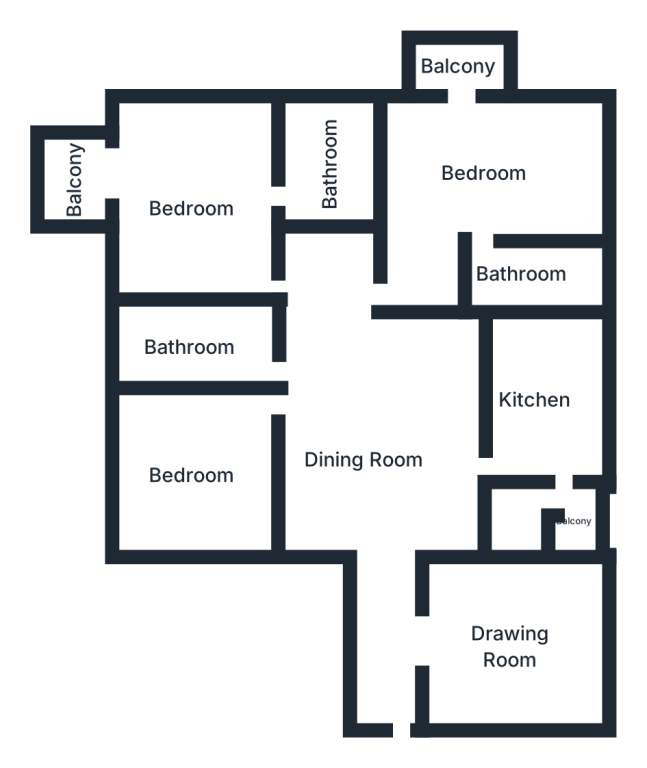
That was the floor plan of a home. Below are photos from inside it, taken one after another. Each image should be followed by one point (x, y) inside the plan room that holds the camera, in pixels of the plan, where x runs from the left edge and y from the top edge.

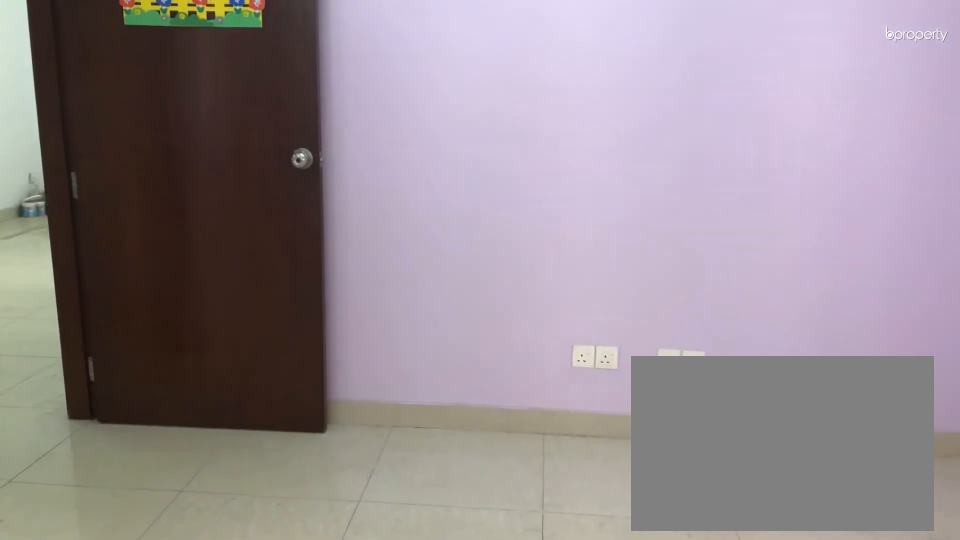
(190, 211)
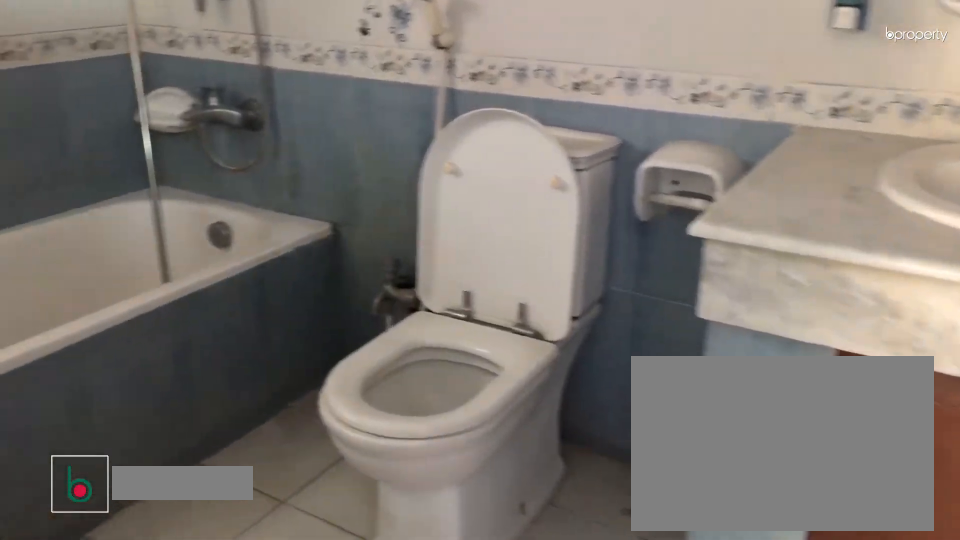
(325, 164)
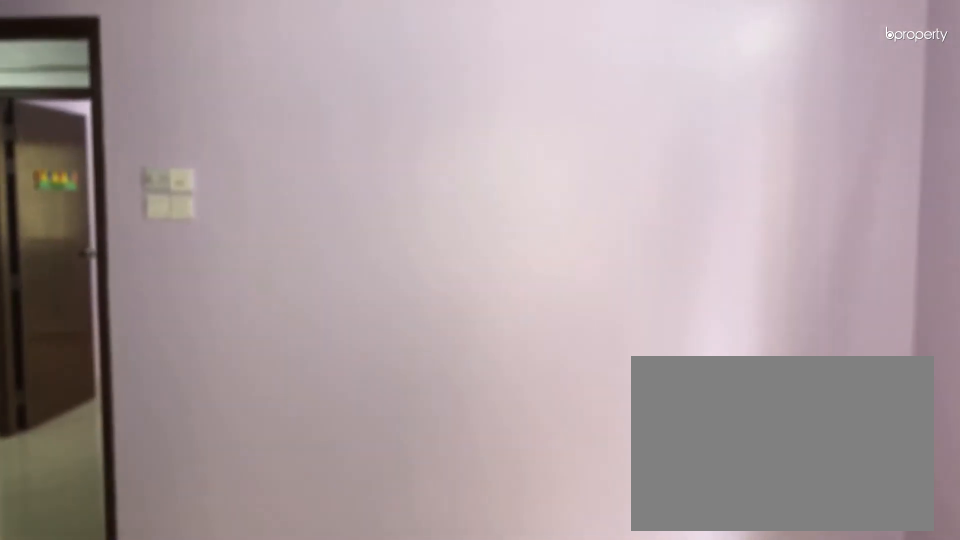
(489, 173)
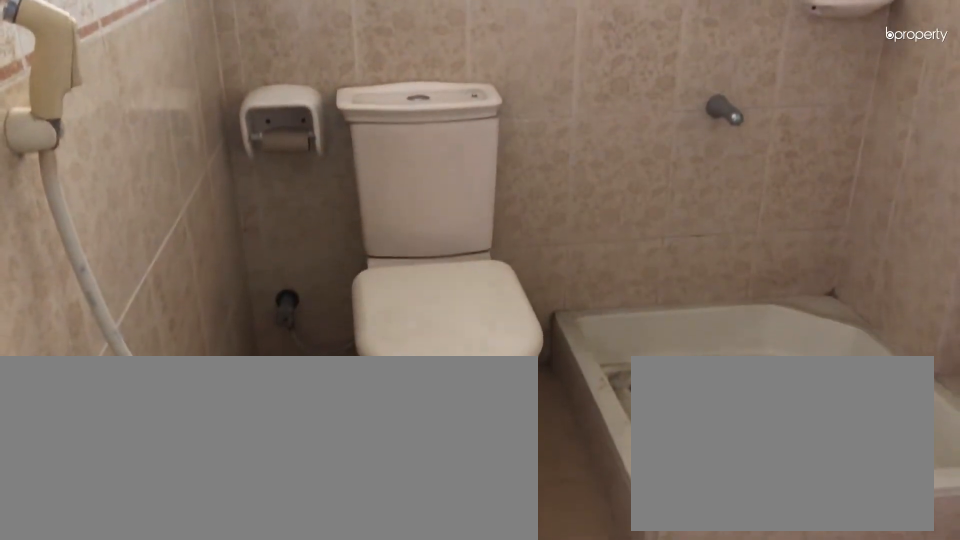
(534, 270)
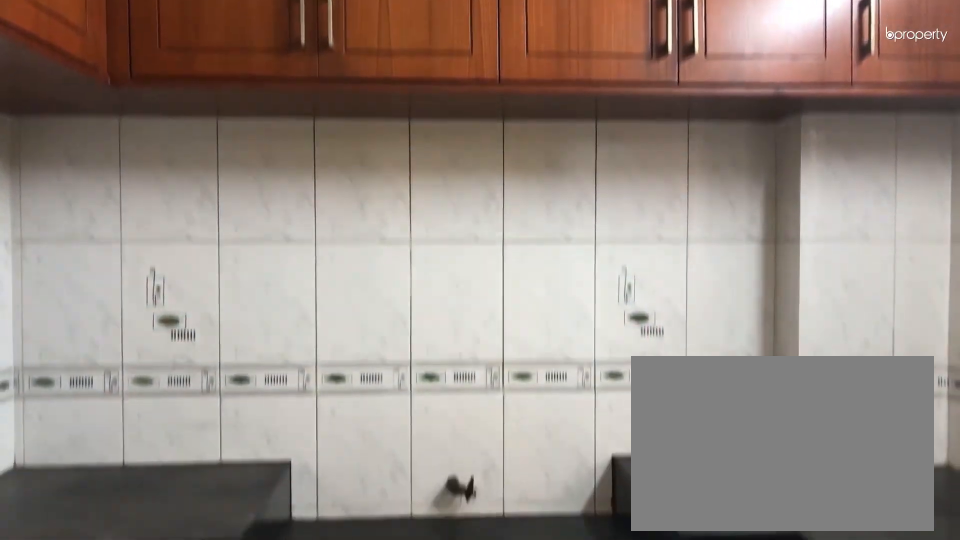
(535, 405)
